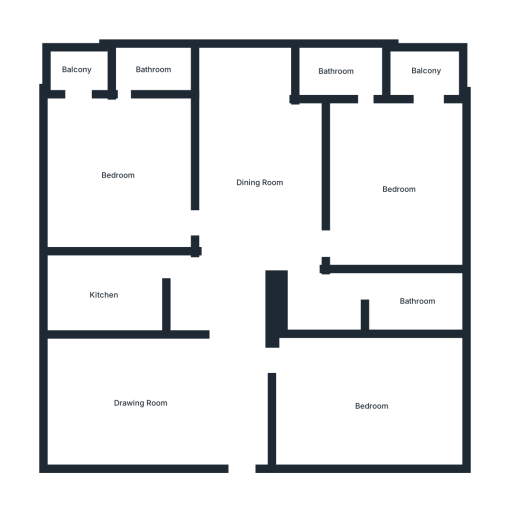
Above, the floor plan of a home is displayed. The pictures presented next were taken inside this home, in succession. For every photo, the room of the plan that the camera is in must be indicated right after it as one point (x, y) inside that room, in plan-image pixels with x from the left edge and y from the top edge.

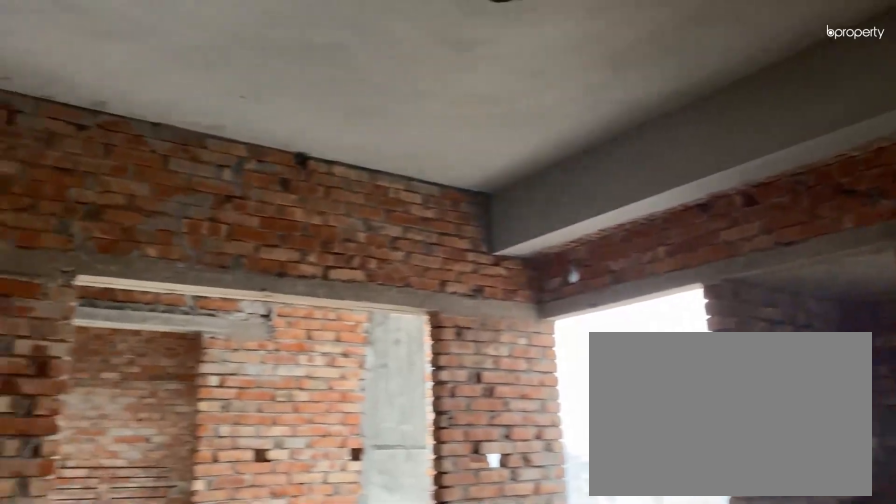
(117, 175)
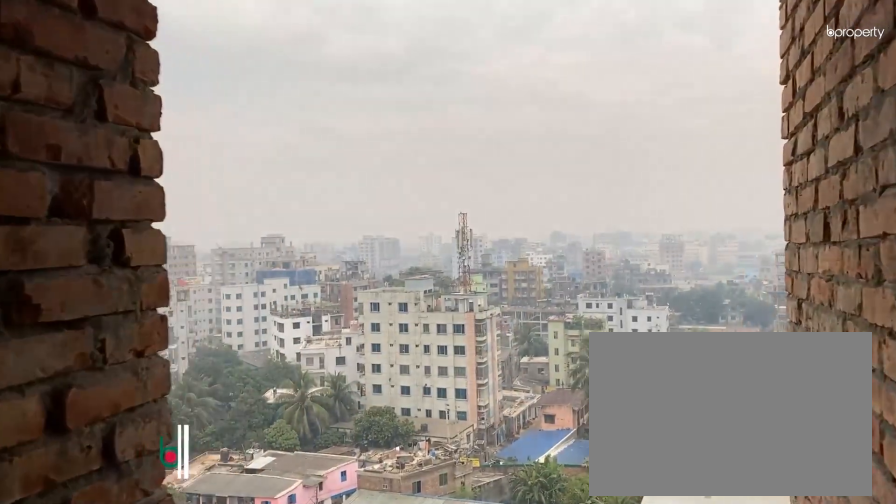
(76, 69)
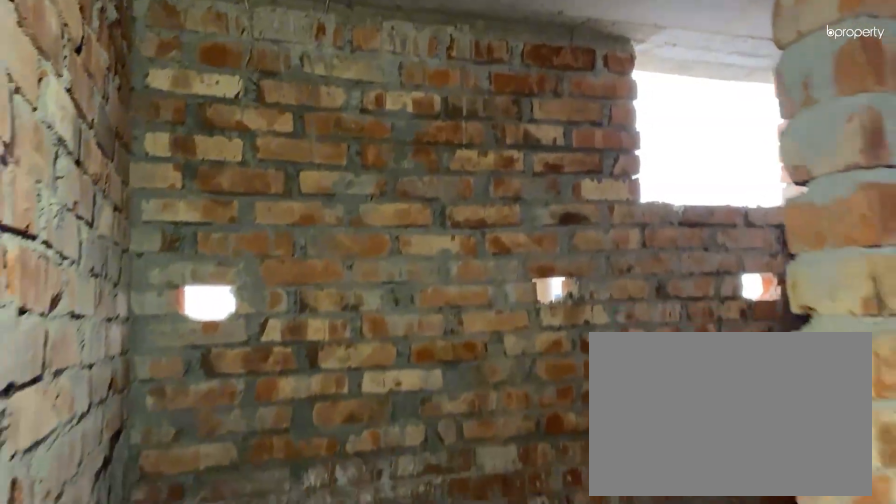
(154, 69)
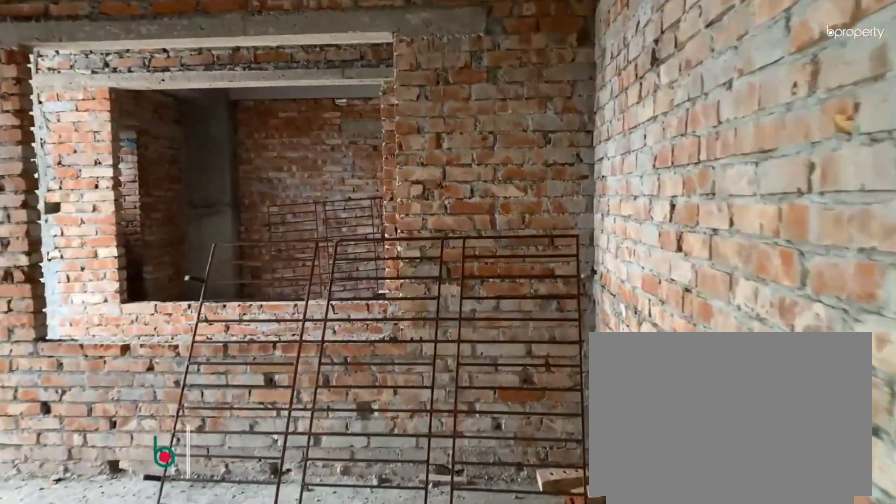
(399, 190)
